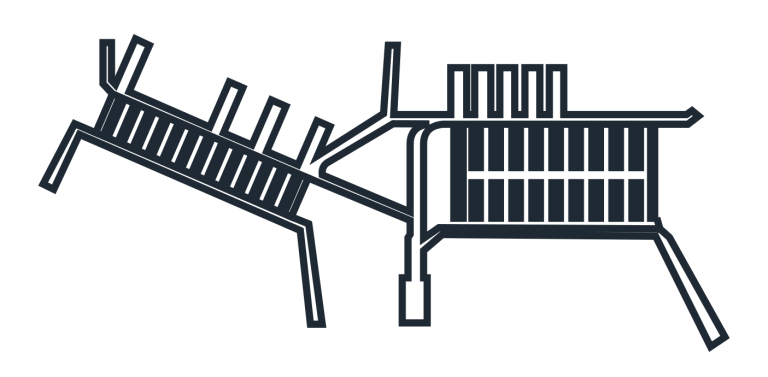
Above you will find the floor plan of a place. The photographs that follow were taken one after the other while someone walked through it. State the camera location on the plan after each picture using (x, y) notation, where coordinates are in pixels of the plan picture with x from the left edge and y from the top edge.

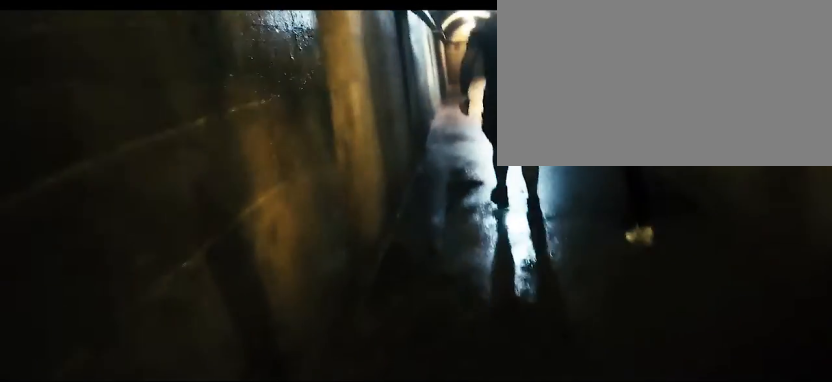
(605, 228)
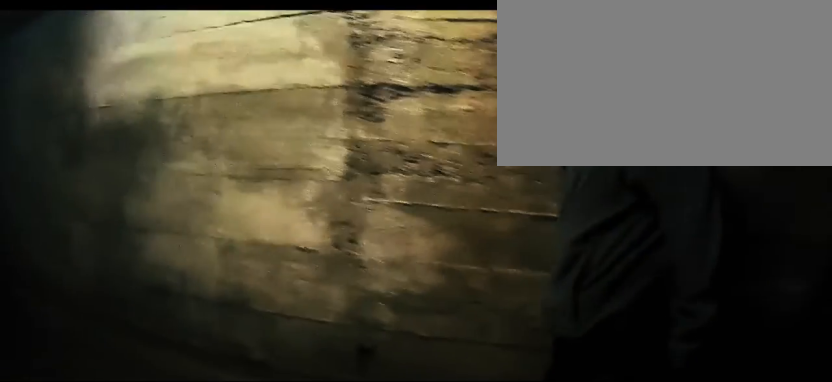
(638, 228)
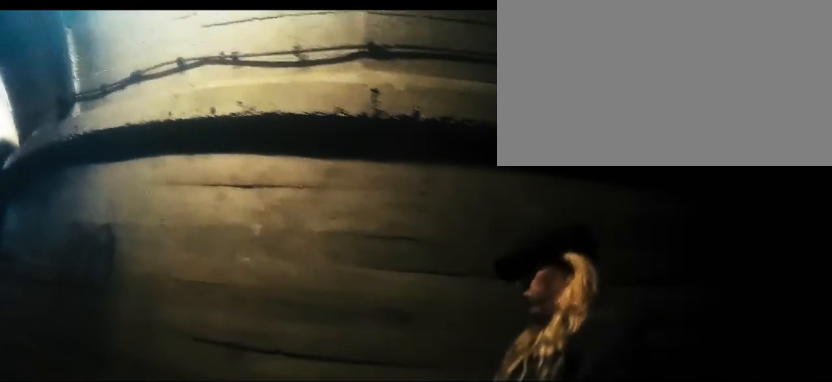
(658, 228)
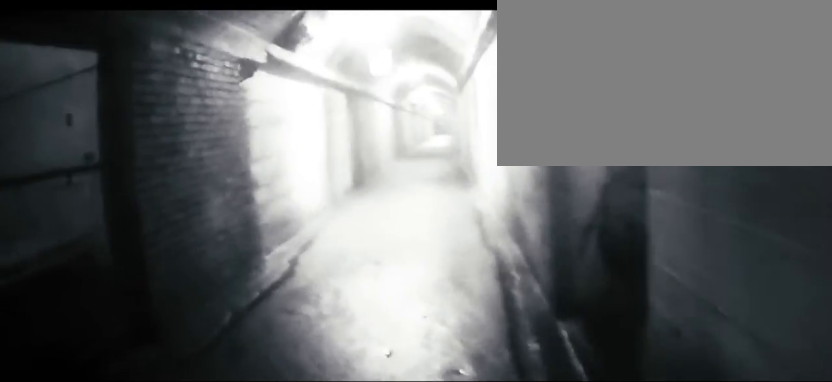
(263, 143)
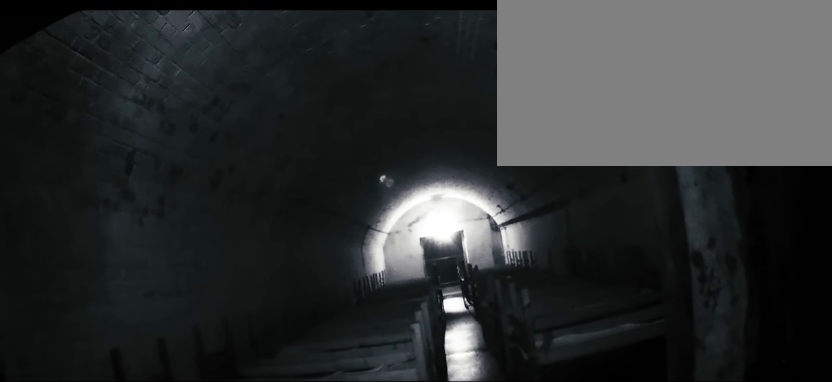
(234, 135)
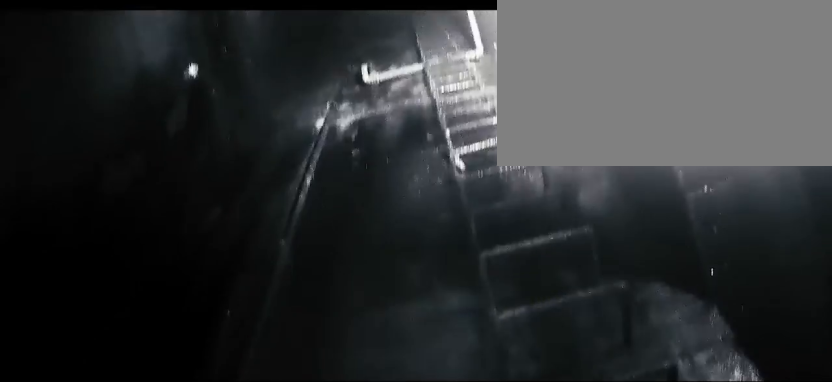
(392, 59)
